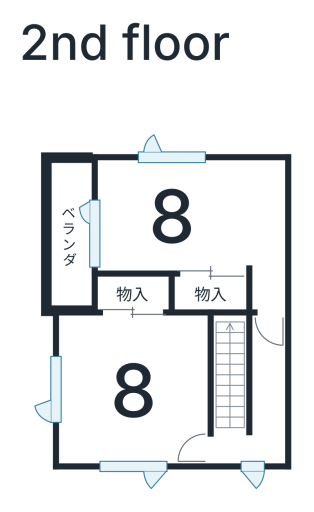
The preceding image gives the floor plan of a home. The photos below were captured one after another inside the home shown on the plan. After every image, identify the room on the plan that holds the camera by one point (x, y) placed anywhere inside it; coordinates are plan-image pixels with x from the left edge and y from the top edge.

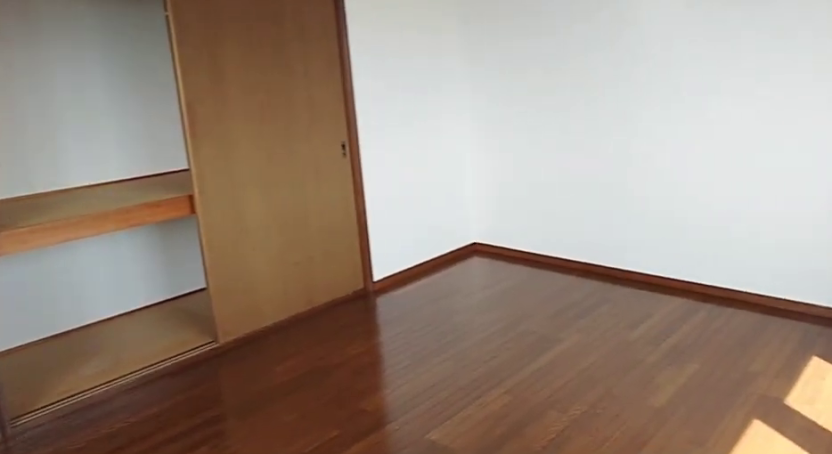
(132, 390)
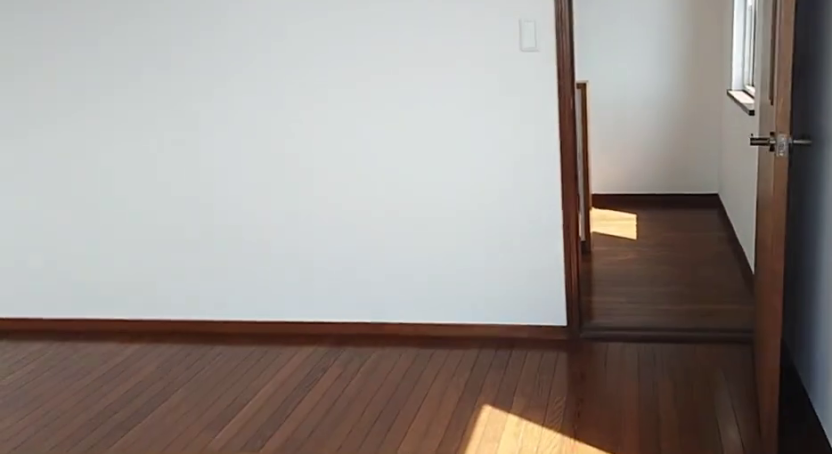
(132, 390)
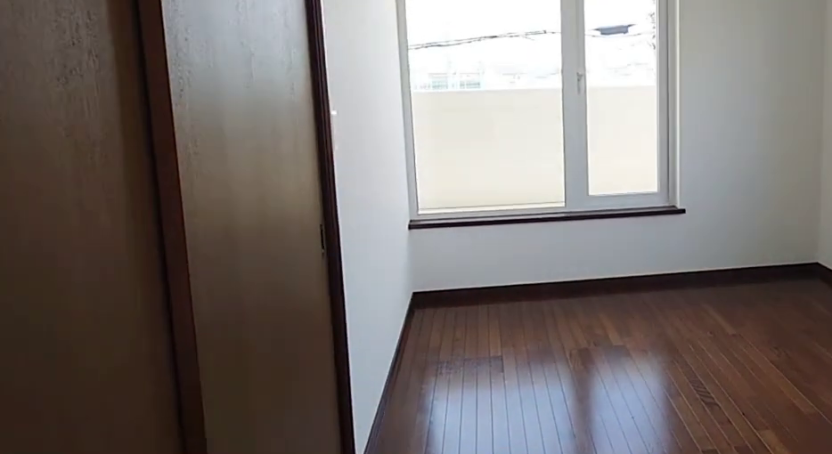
(178, 214)
